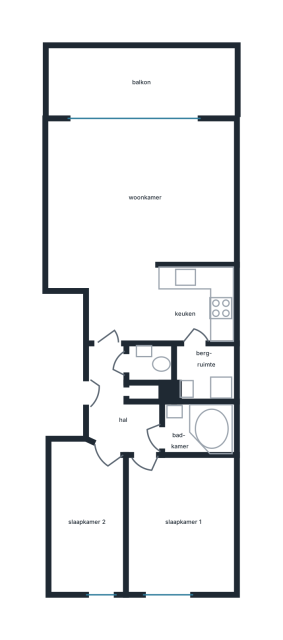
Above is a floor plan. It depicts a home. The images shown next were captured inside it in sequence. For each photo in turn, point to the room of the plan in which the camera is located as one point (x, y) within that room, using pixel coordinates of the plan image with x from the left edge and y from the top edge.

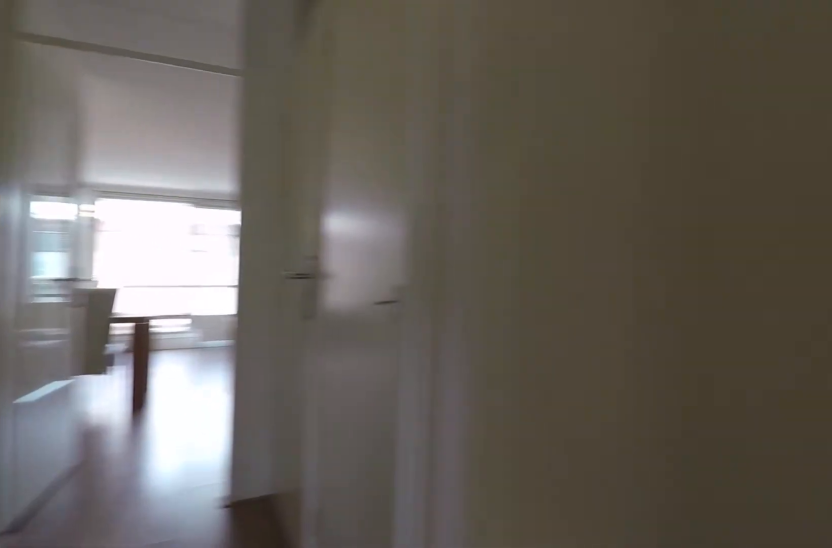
(120, 407)
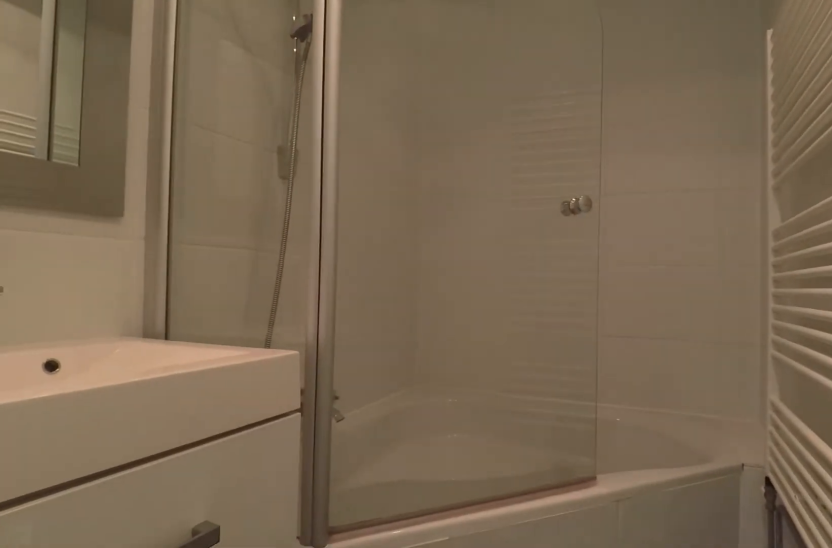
(197, 427)
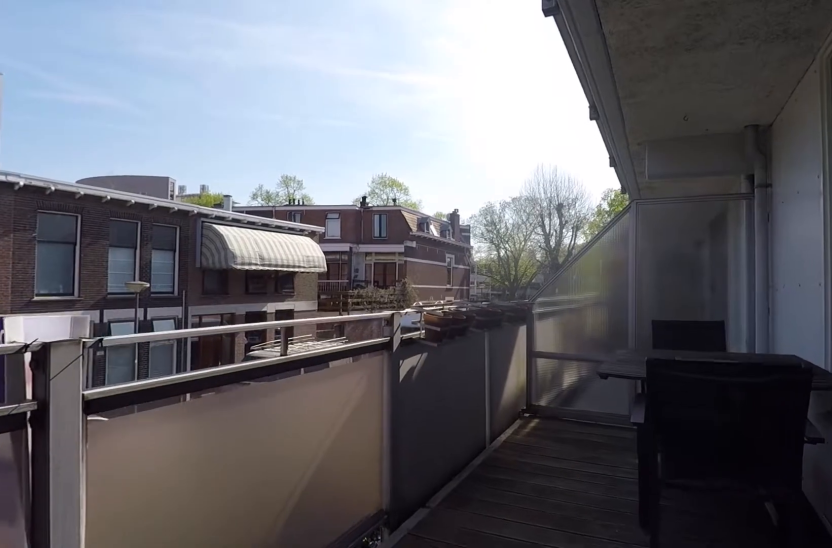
(140, 83)
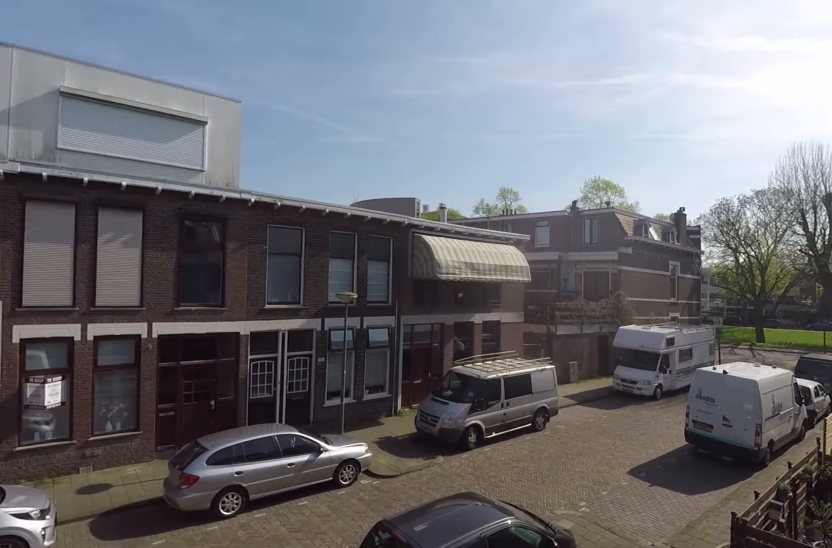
(140, 83)
